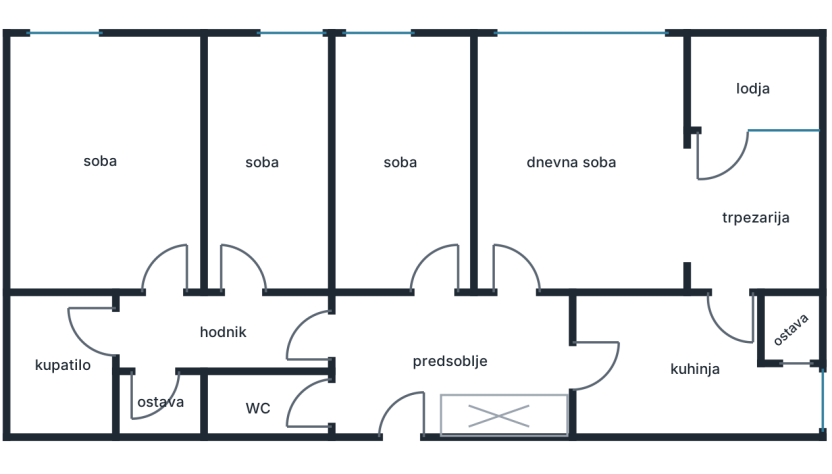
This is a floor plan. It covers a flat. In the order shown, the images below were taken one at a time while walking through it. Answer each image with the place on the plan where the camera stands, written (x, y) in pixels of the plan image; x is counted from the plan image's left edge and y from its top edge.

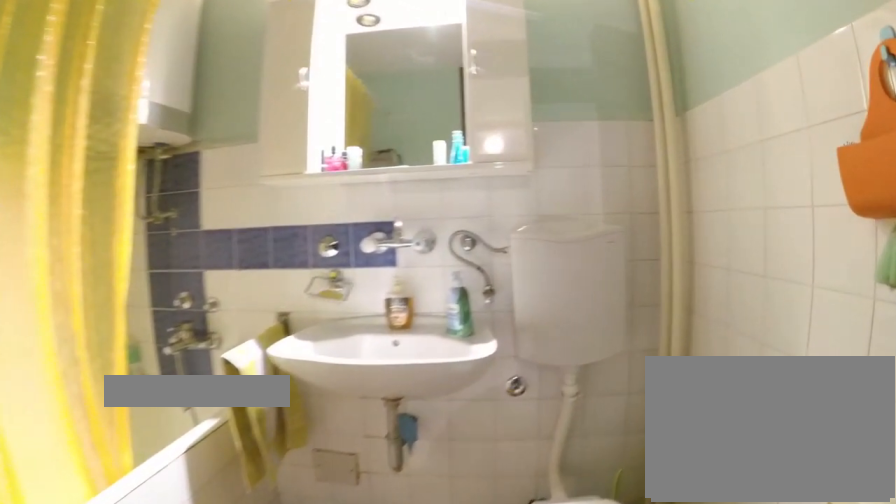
(113, 321)
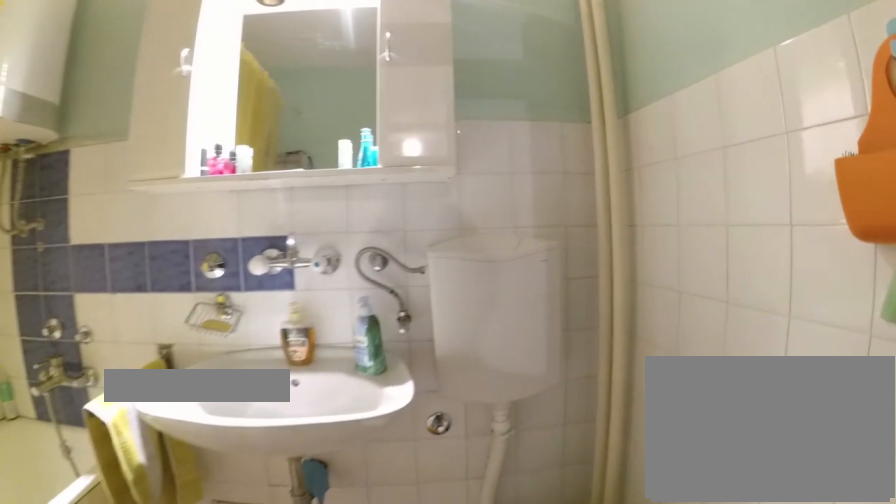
(98, 321)
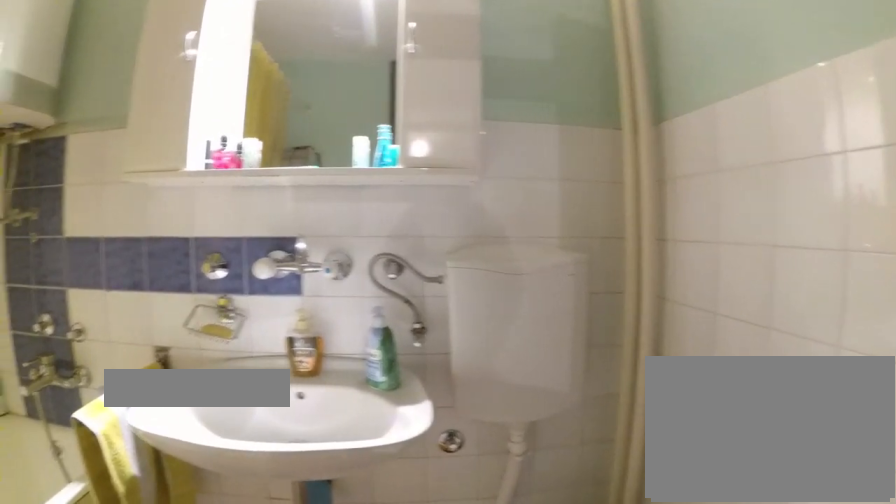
(87, 320)
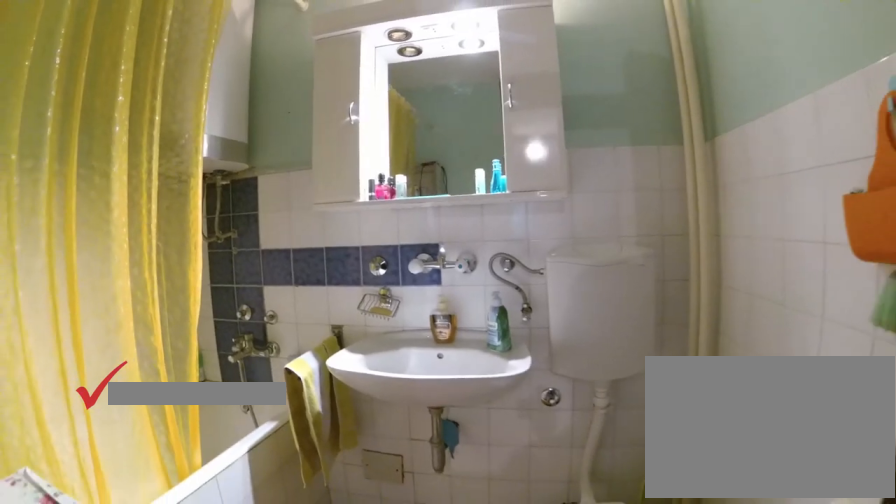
(90, 319)
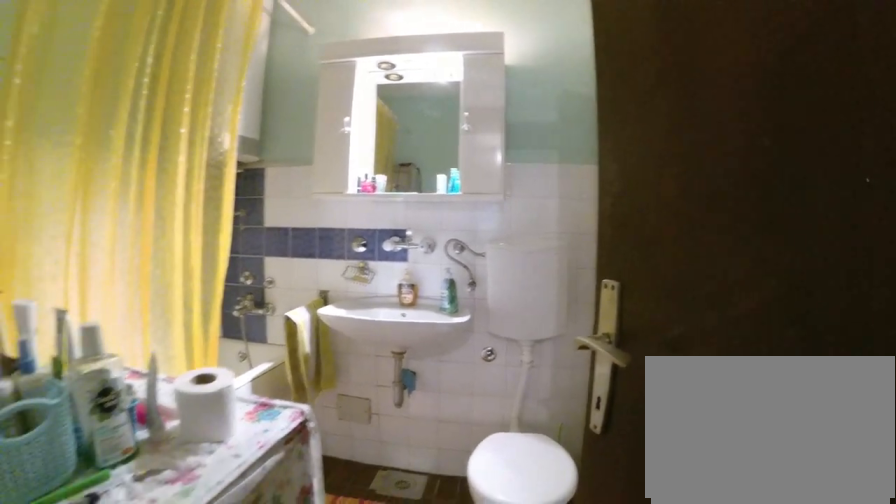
(129, 315)
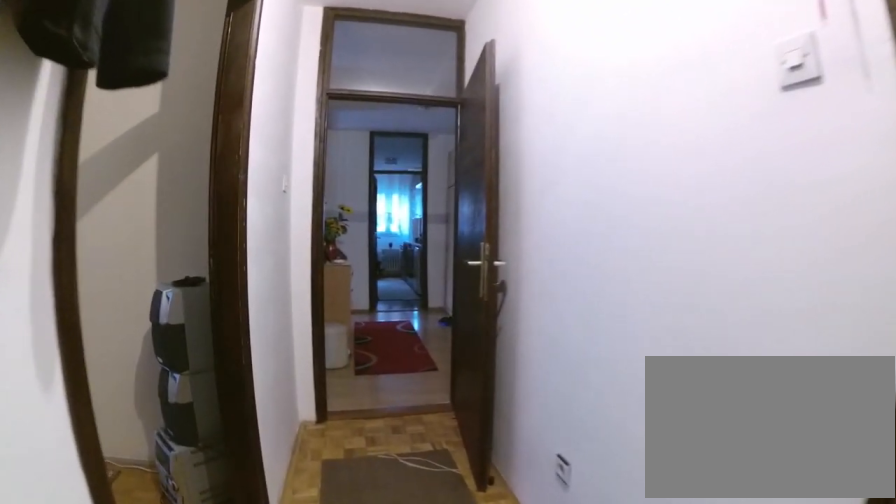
(119, 337)
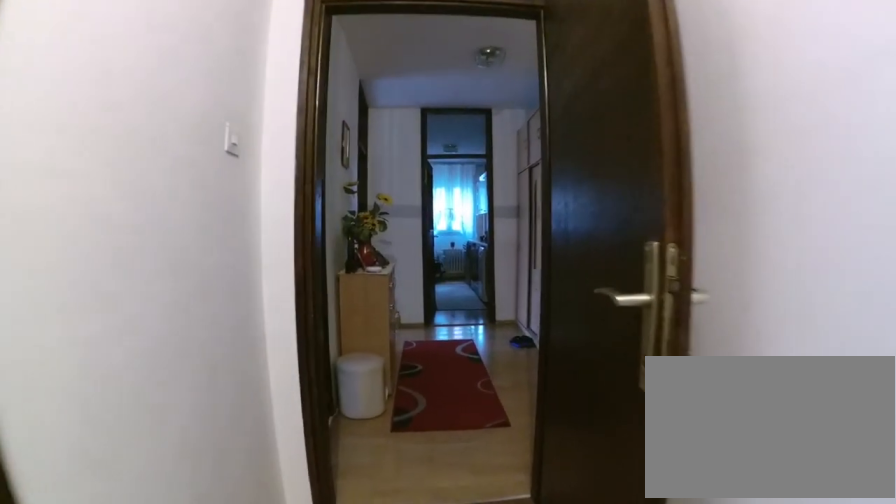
(209, 337)
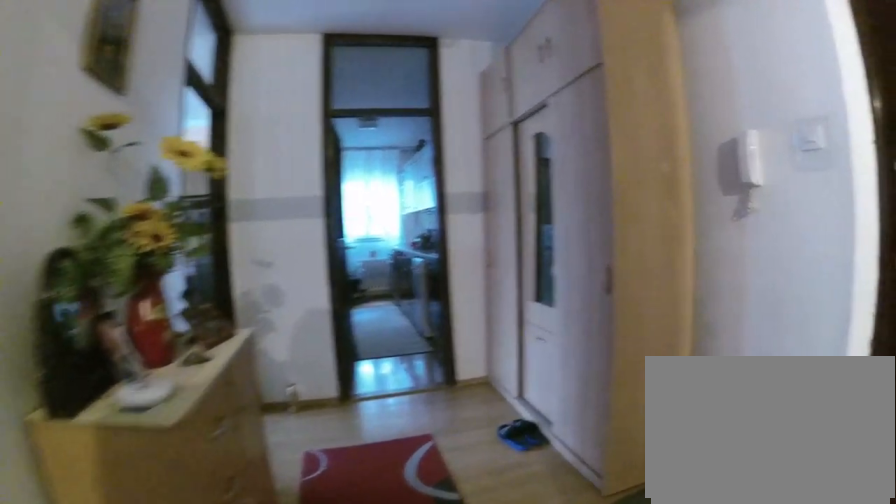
(328, 337)
